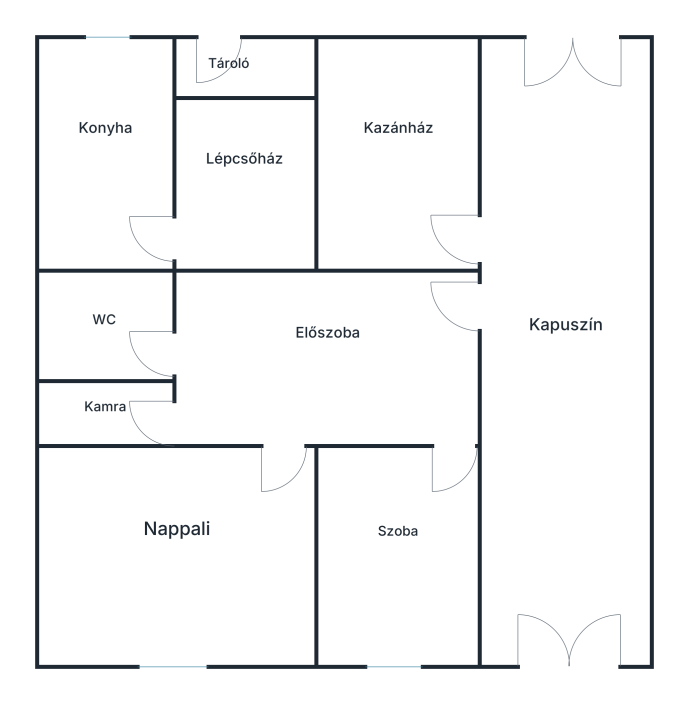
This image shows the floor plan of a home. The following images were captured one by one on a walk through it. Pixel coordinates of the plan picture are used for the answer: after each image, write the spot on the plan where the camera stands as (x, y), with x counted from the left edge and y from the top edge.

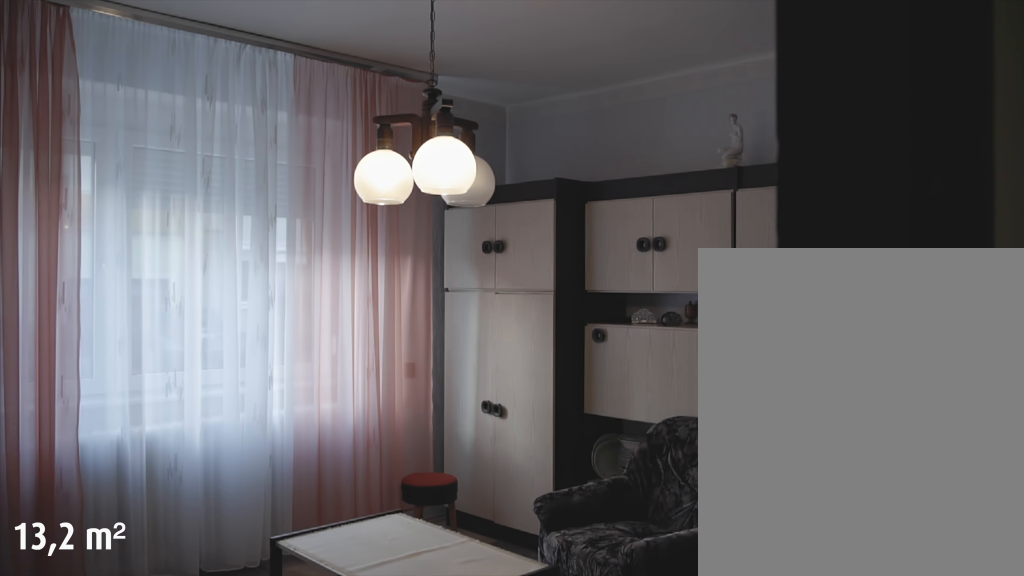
(283, 449)
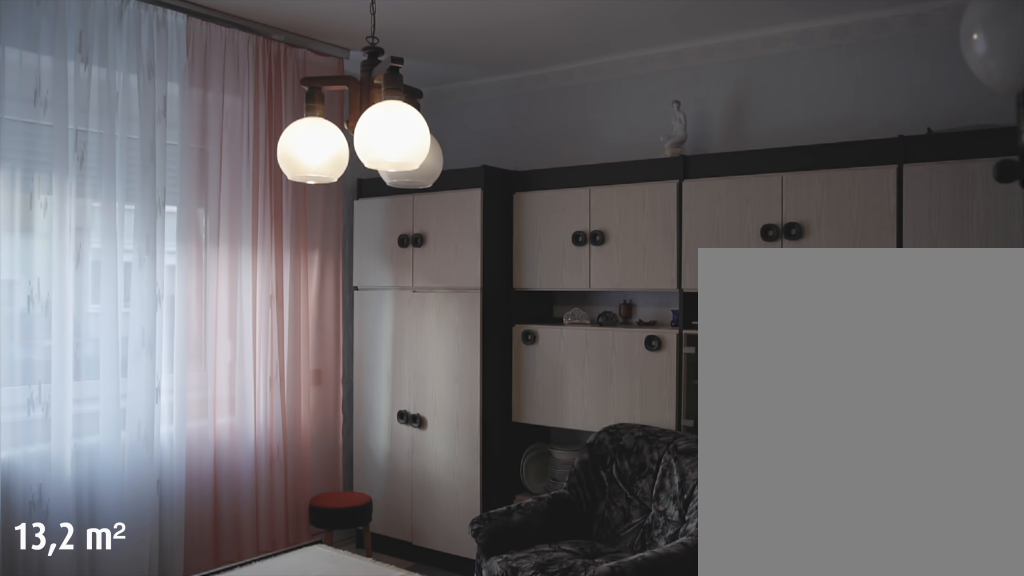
(283, 493)
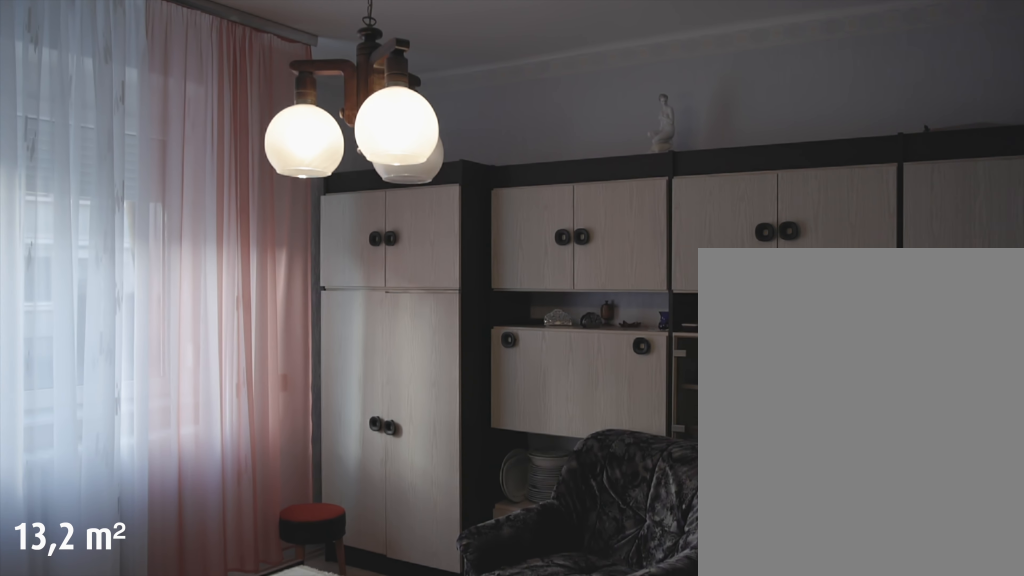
(283, 515)
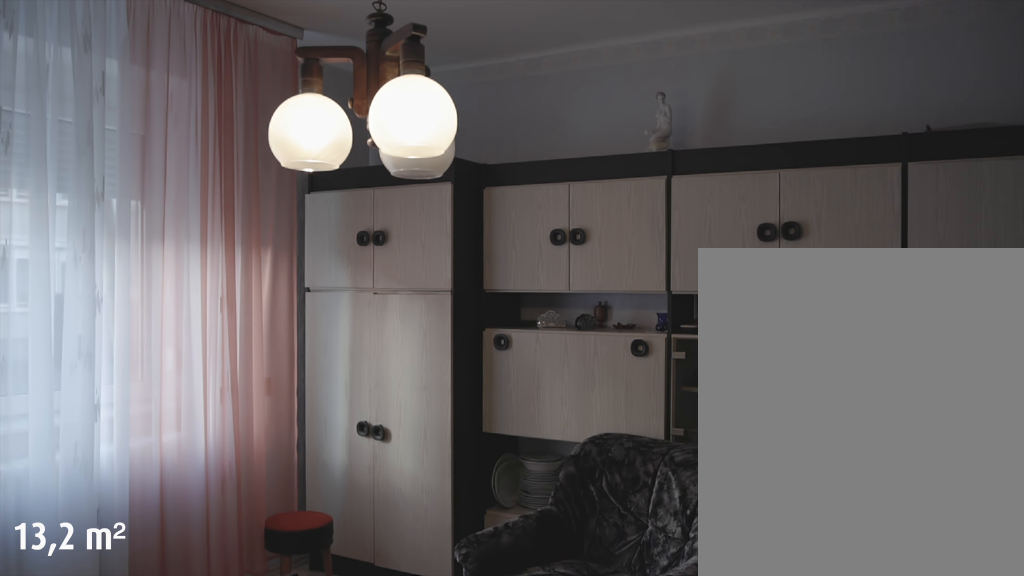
(283, 529)
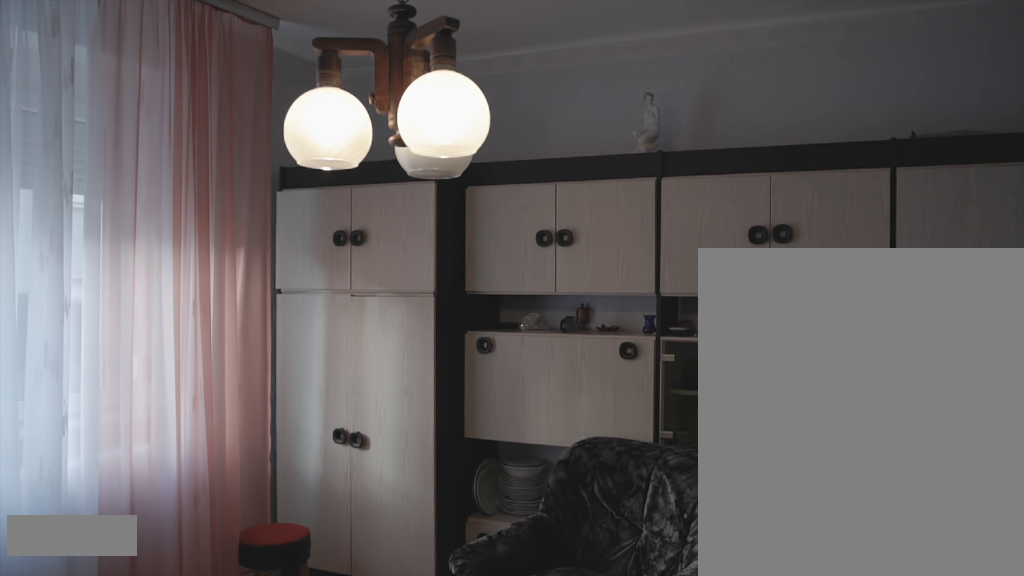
(283, 544)
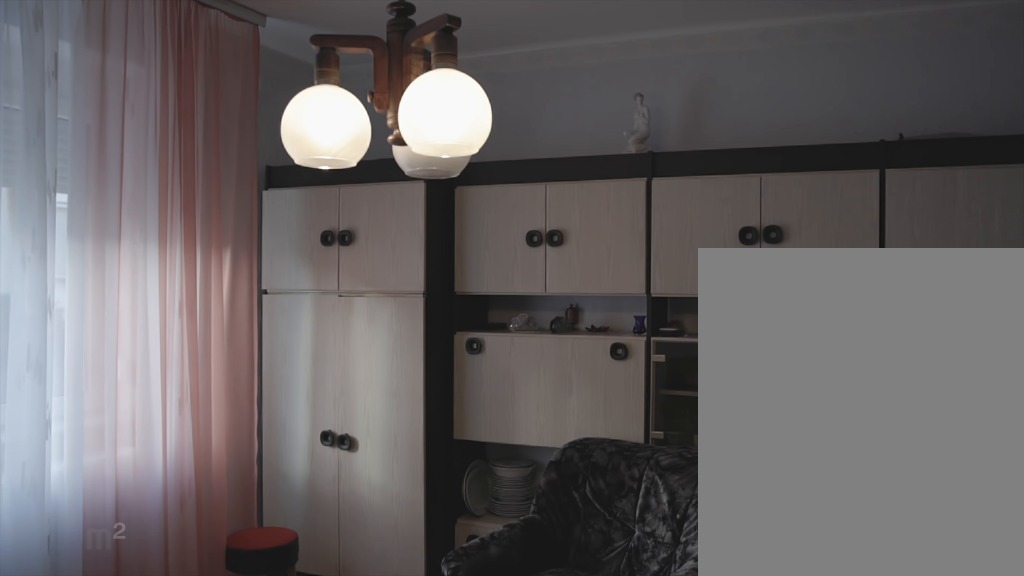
(283, 547)
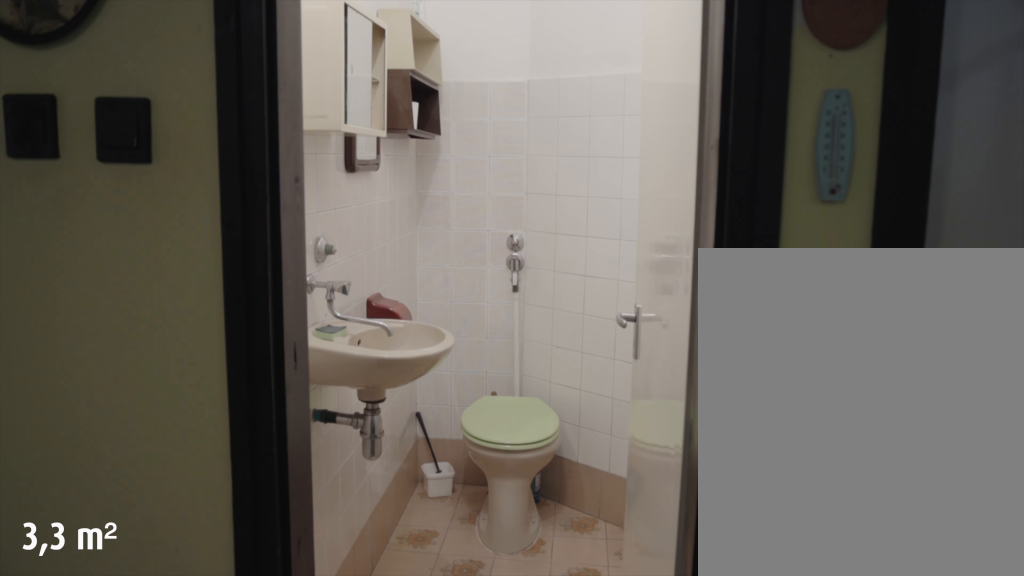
(188, 357)
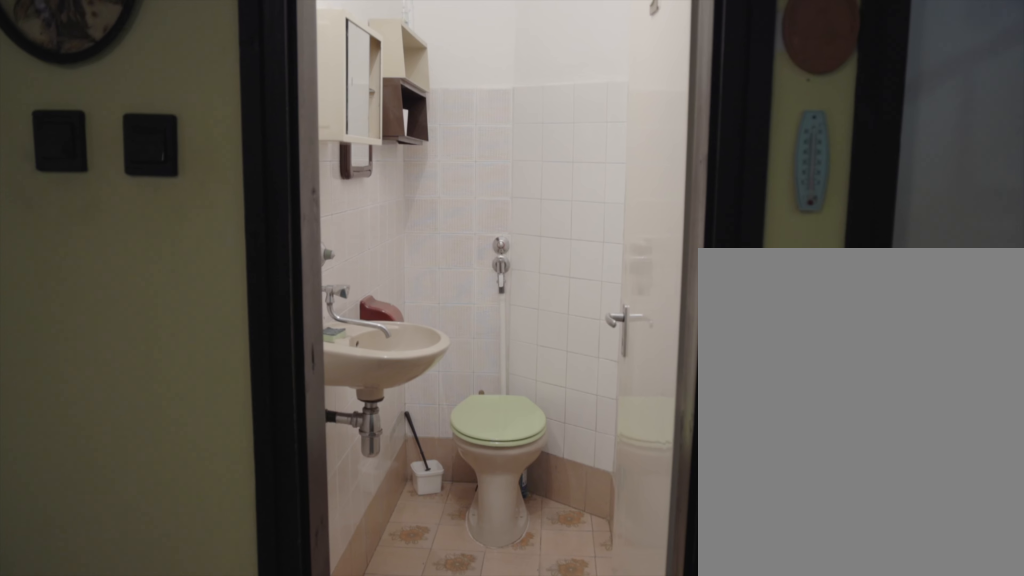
(196, 357)
